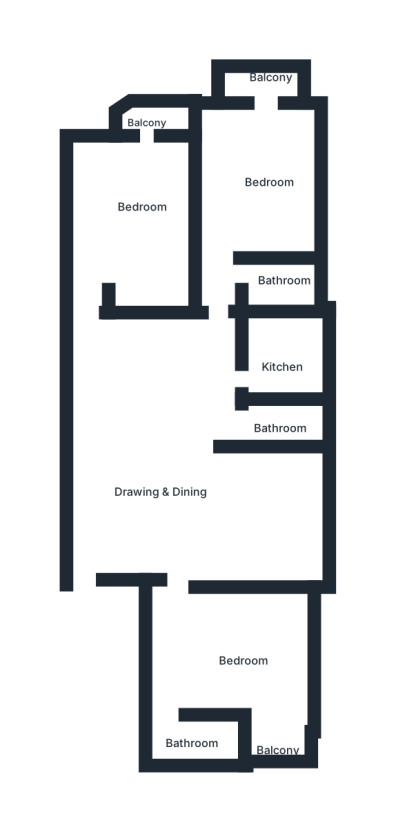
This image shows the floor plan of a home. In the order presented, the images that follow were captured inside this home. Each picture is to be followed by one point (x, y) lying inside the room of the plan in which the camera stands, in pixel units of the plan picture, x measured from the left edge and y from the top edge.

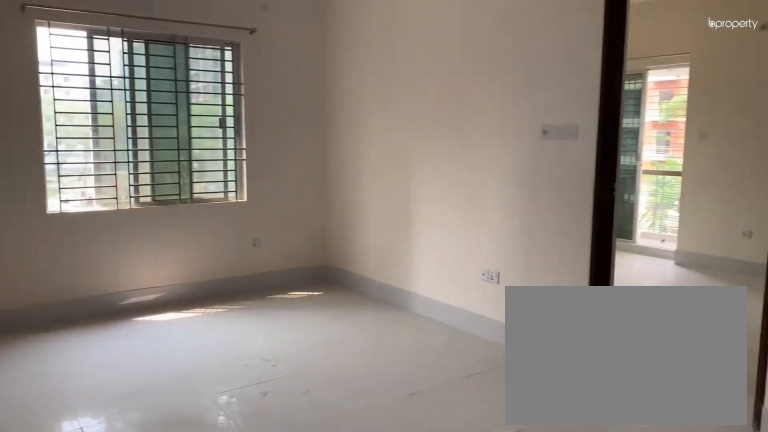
(167, 487)
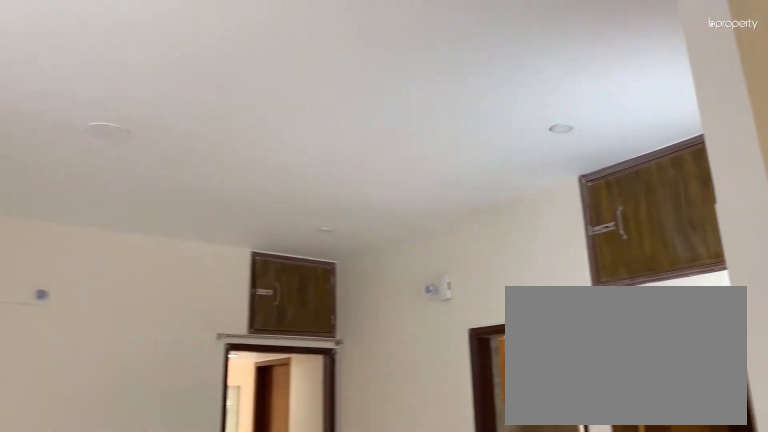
(167, 487)
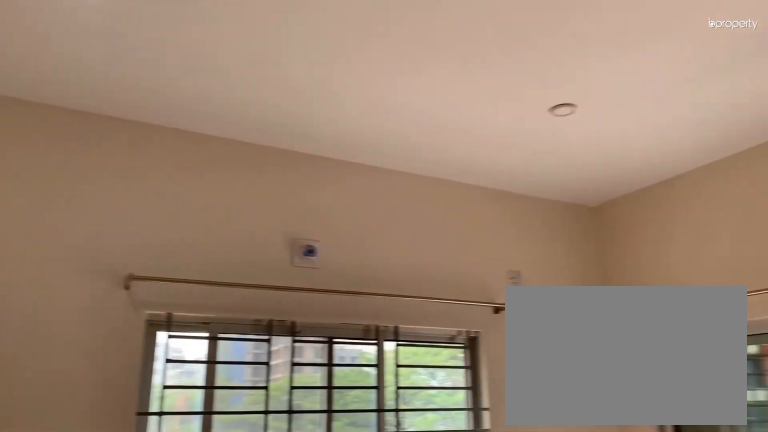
(232, 657)
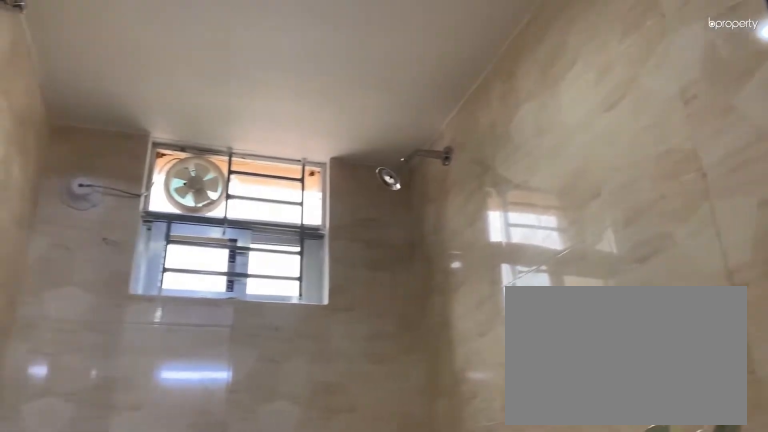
(278, 421)
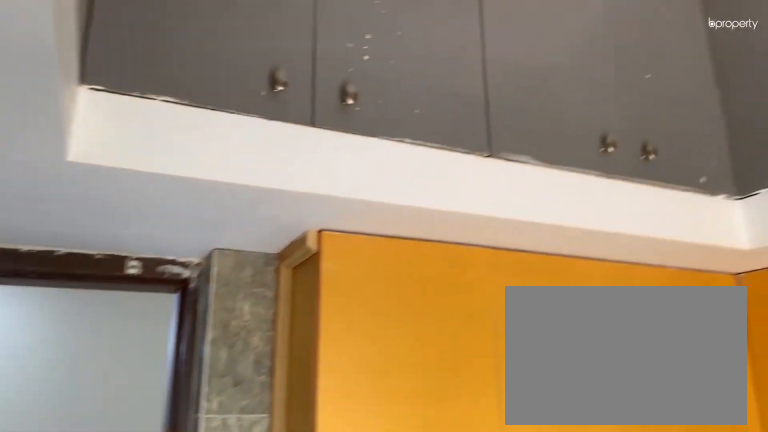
(283, 363)
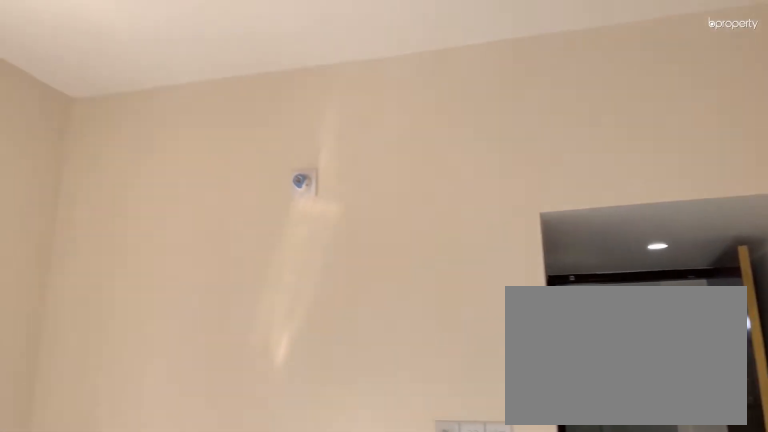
(267, 160)
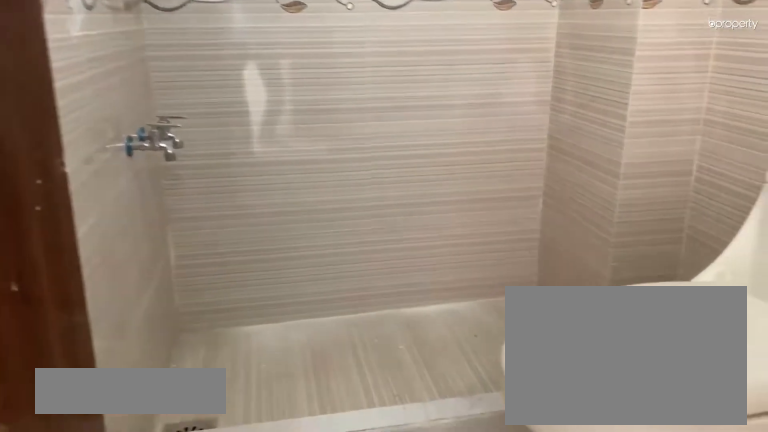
(268, 279)
